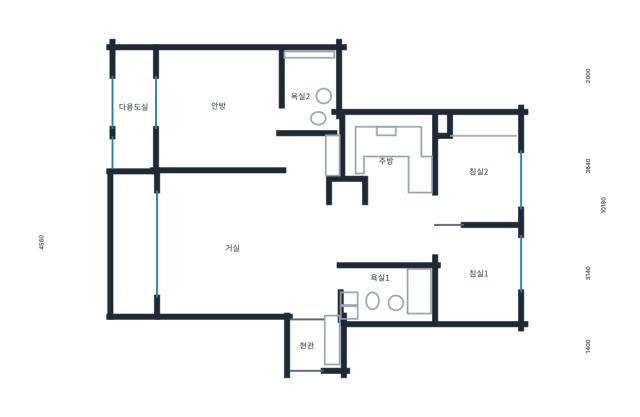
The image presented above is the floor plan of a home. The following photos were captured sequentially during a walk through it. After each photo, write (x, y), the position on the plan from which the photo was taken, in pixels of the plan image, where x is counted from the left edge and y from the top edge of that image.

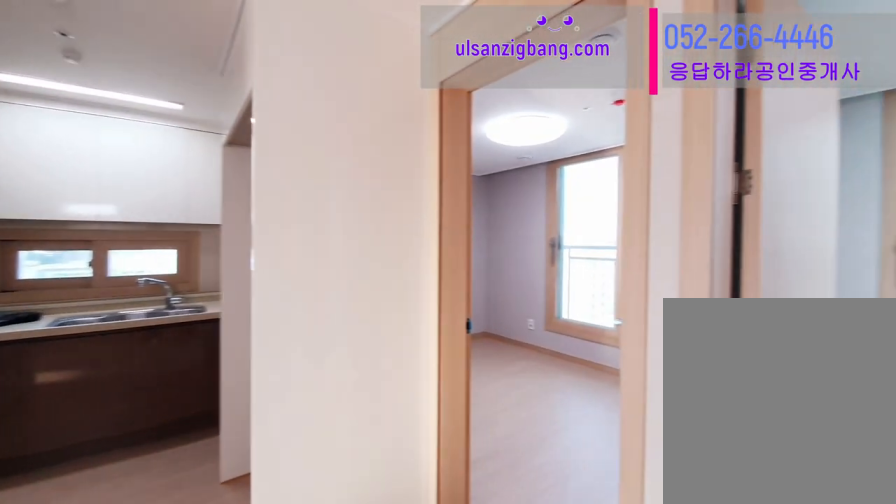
(396, 228)
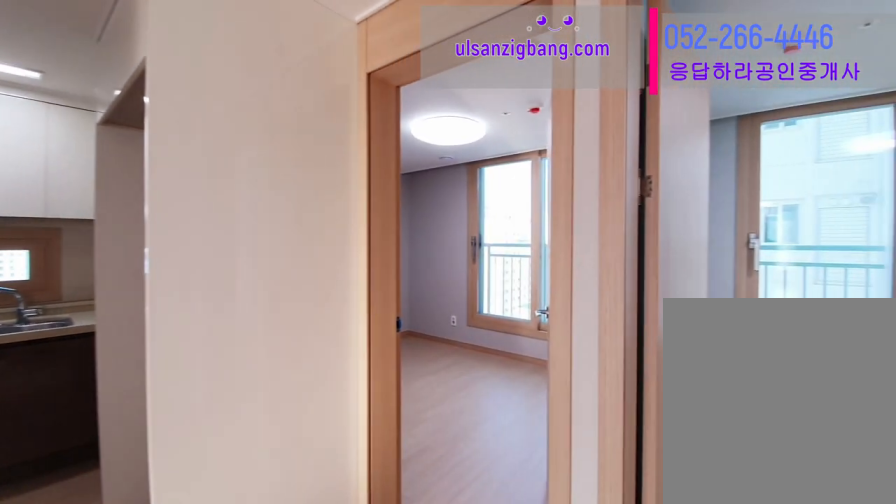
(396, 227)
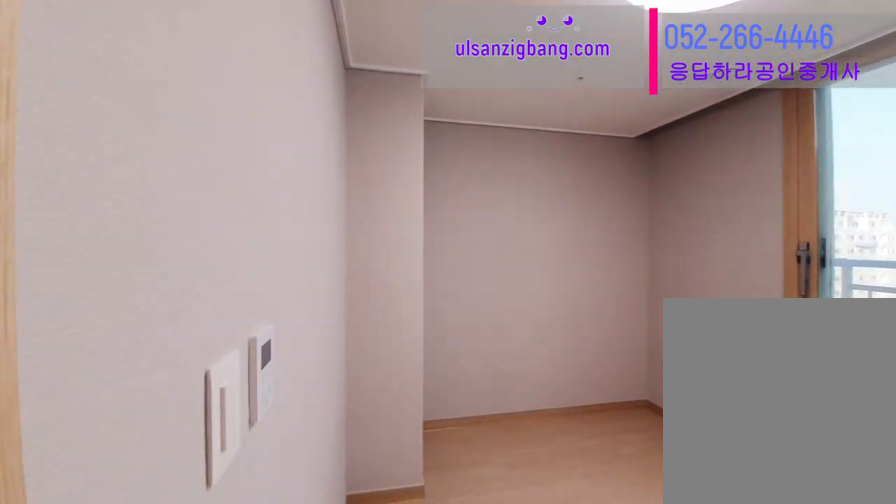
(490, 178)
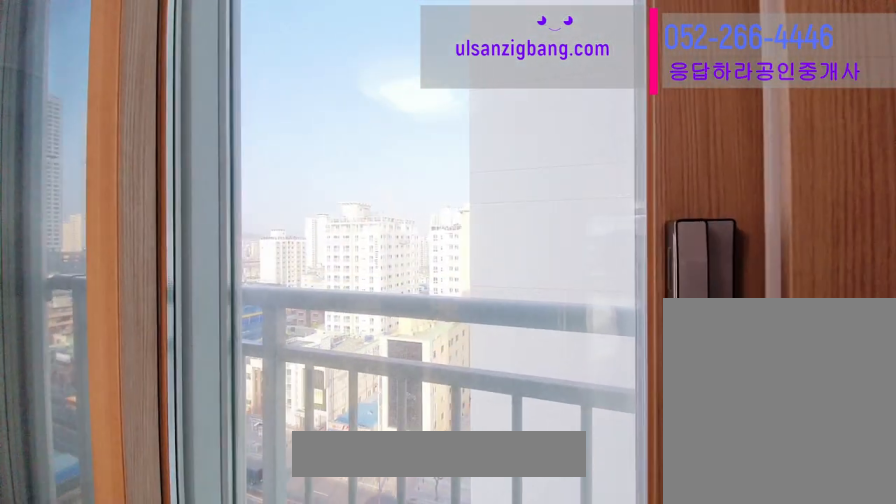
(490, 177)
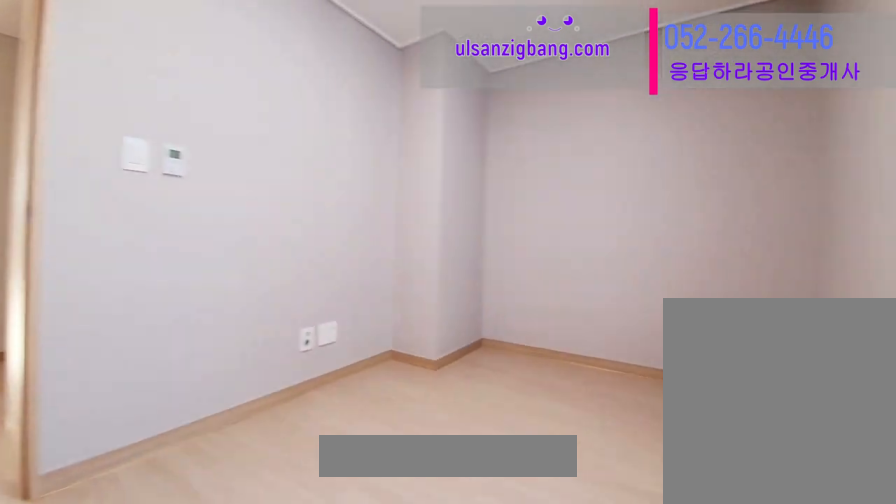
(490, 178)
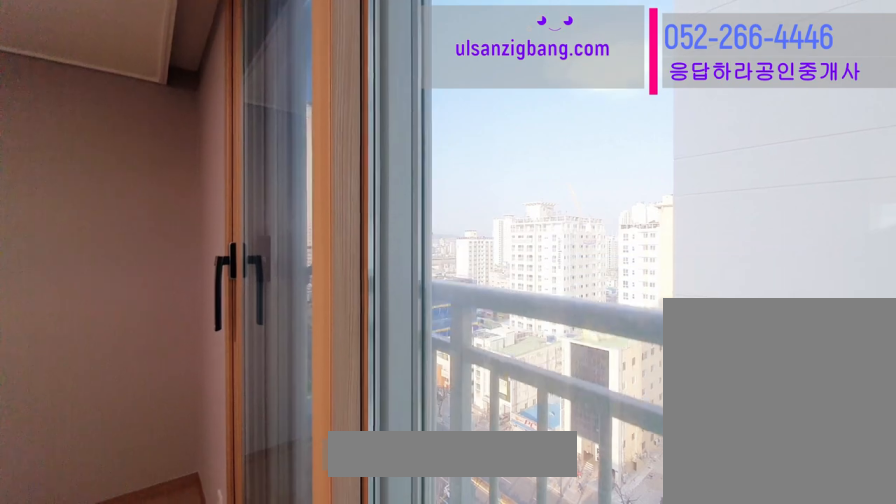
(488, 177)
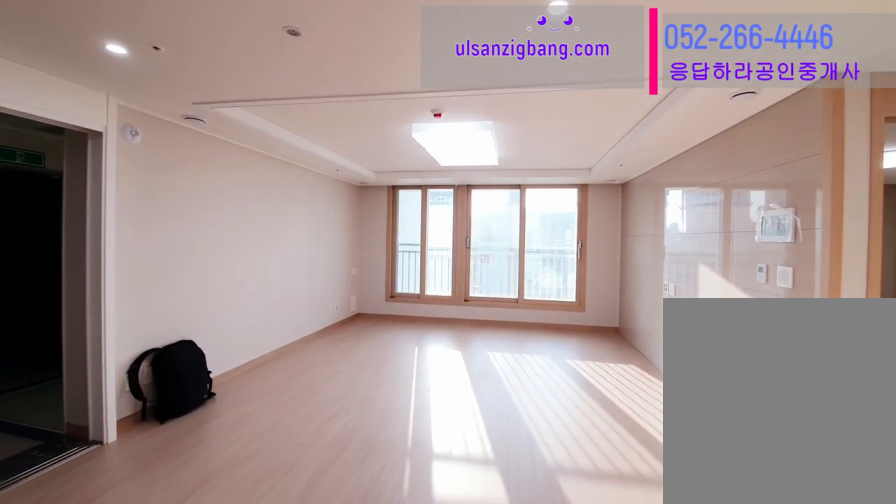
(340, 222)
